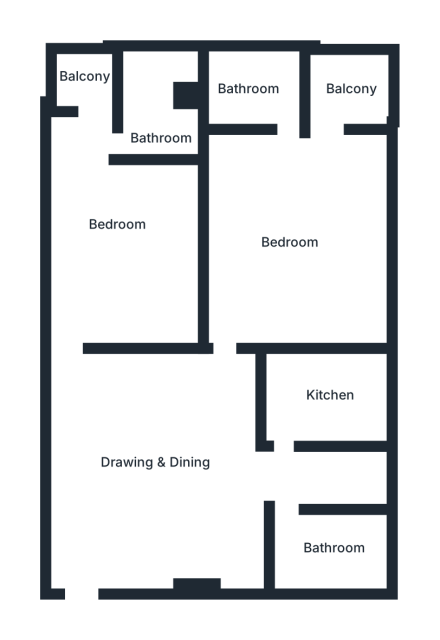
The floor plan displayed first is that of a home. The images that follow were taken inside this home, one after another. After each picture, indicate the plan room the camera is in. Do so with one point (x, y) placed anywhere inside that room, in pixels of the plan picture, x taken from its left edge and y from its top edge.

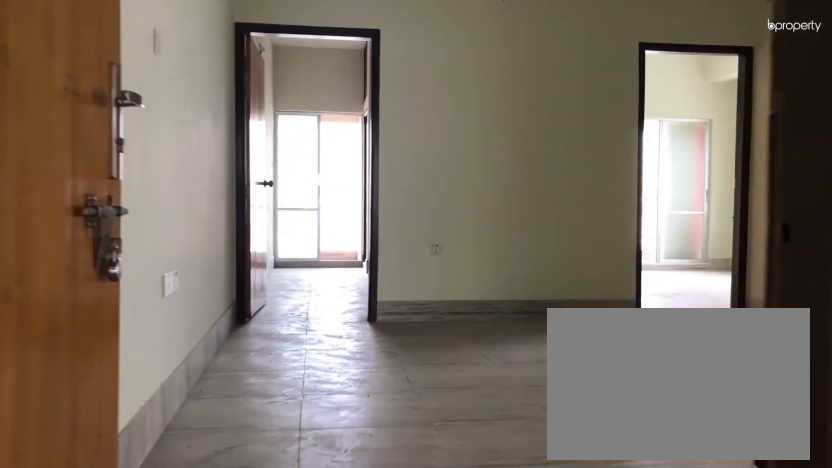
(97, 557)
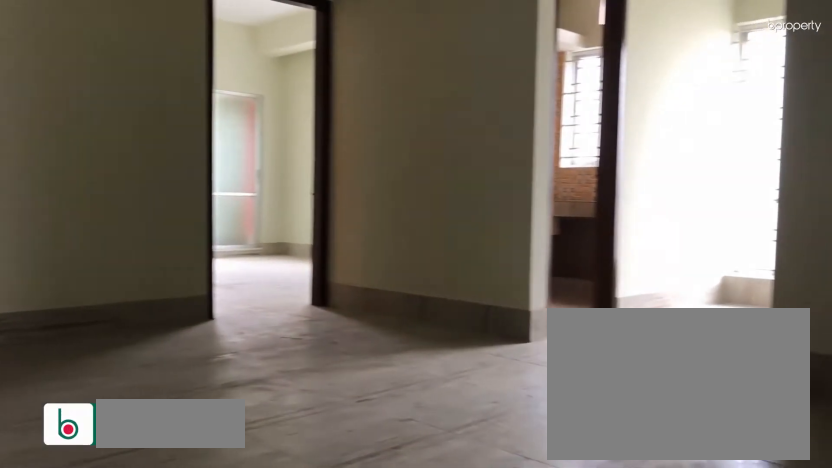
(154, 448)
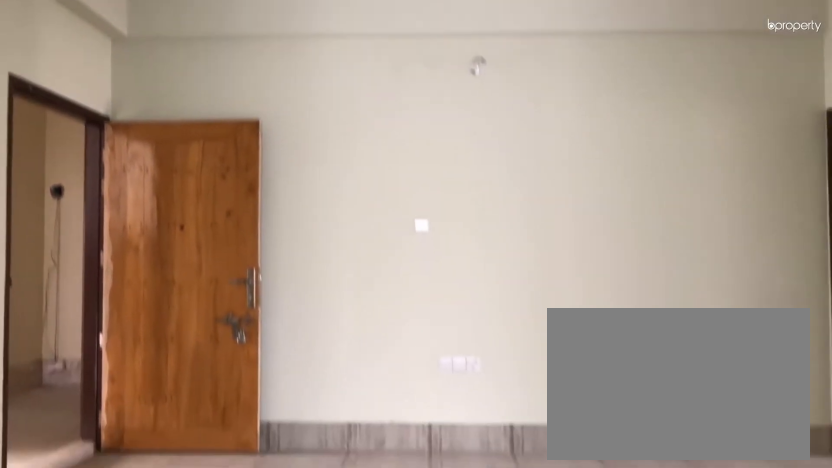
(154, 448)
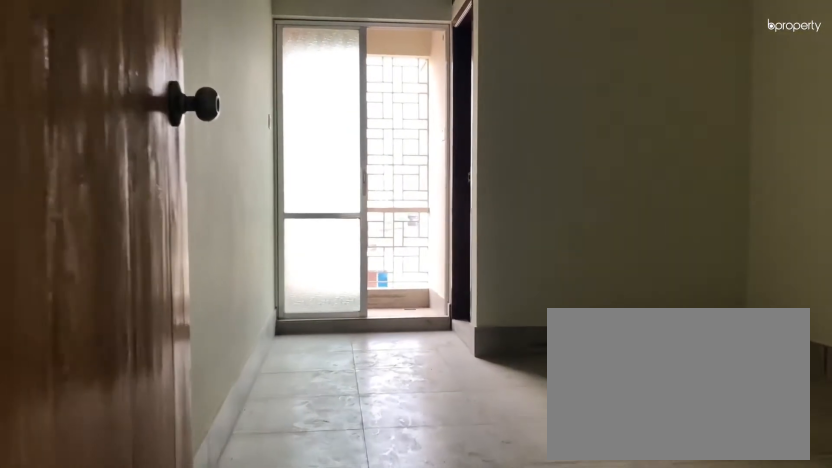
(80, 362)
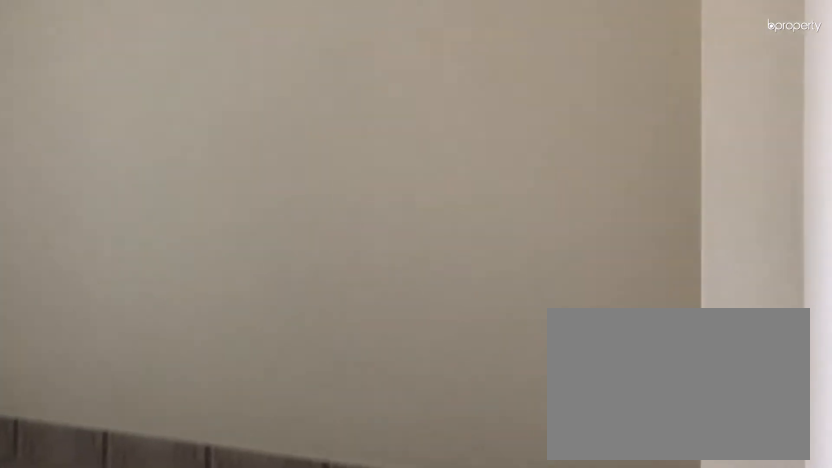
(113, 216)
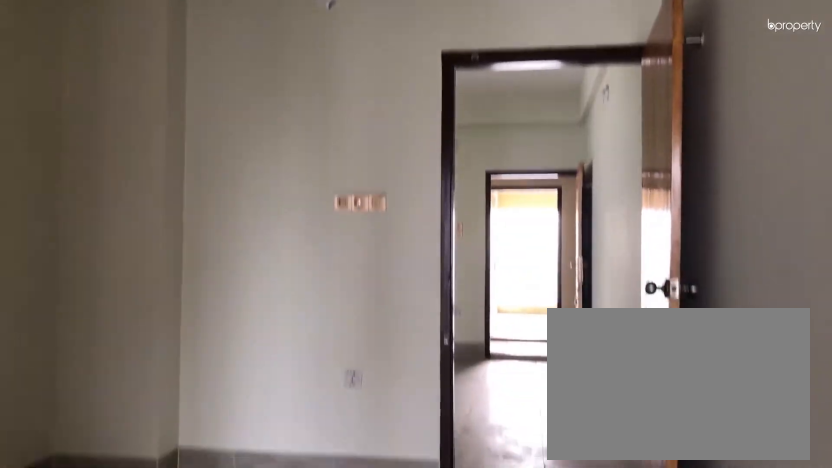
(95, 174)
